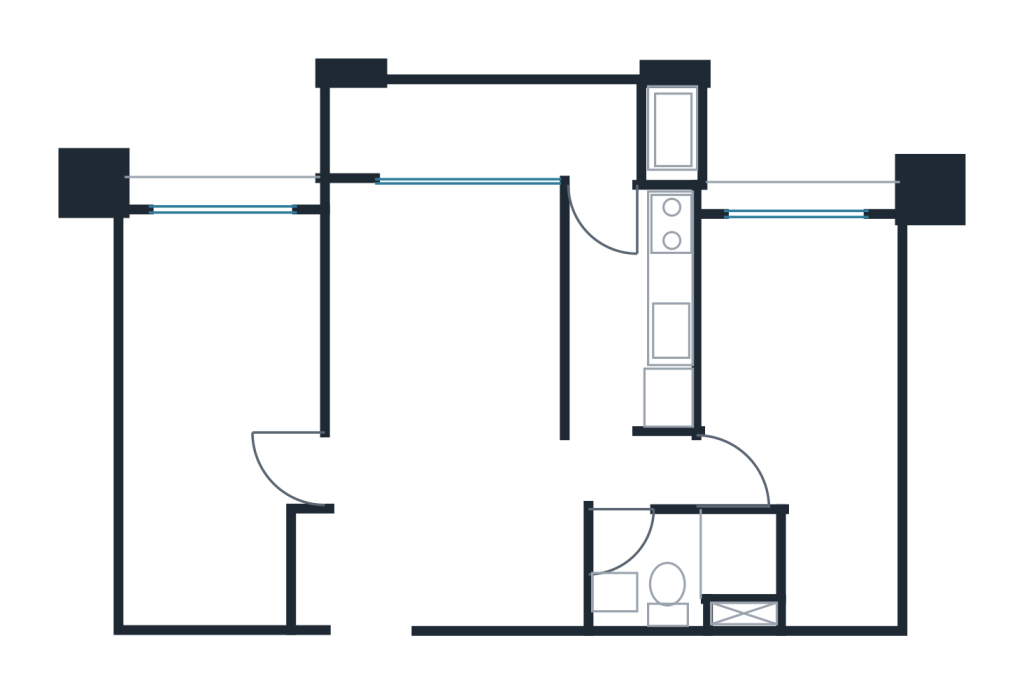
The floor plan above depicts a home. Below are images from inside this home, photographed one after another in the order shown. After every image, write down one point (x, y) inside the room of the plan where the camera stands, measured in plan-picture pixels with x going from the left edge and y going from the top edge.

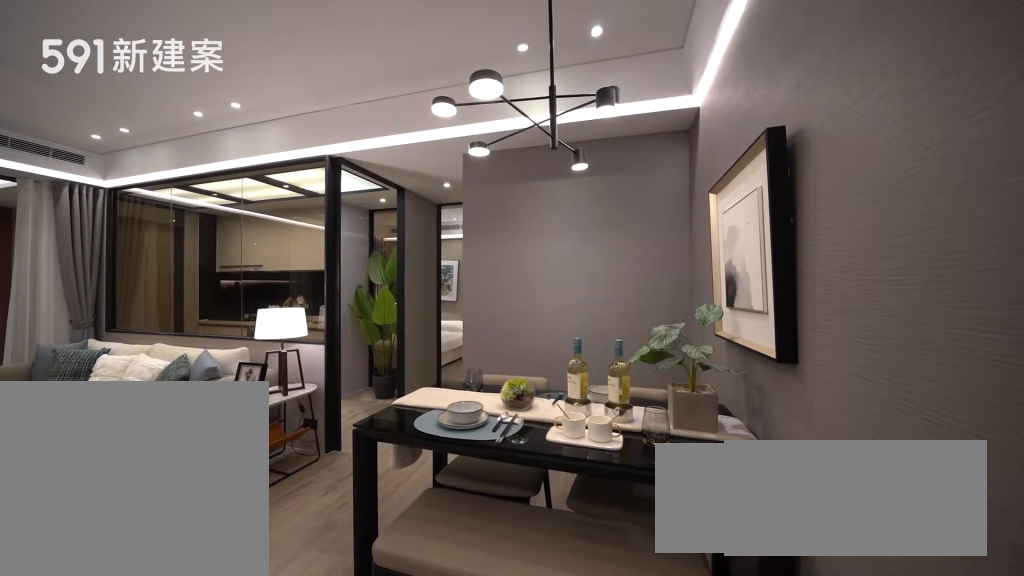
(507, 548)
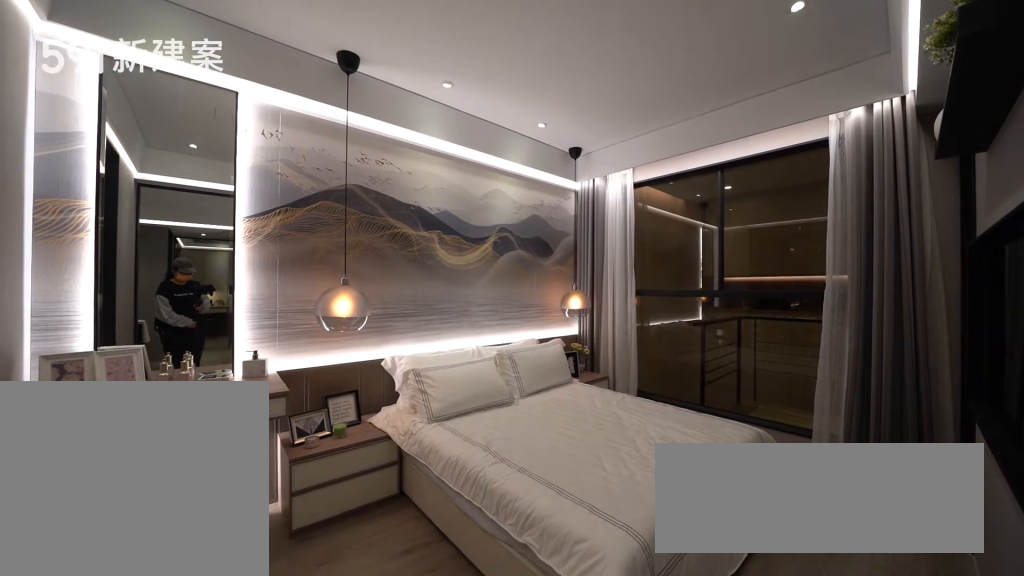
(220, 409)
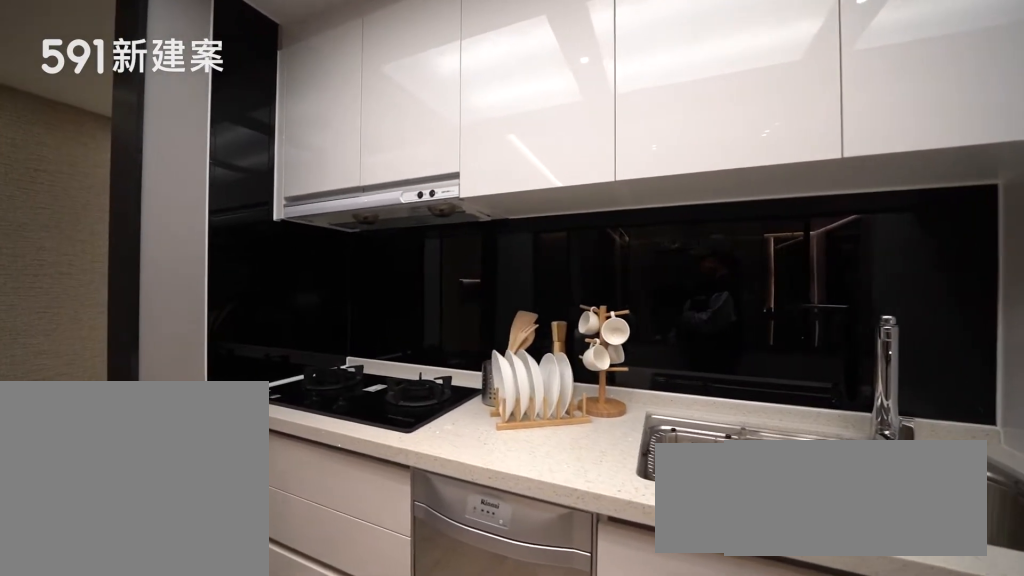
(634, 305)
